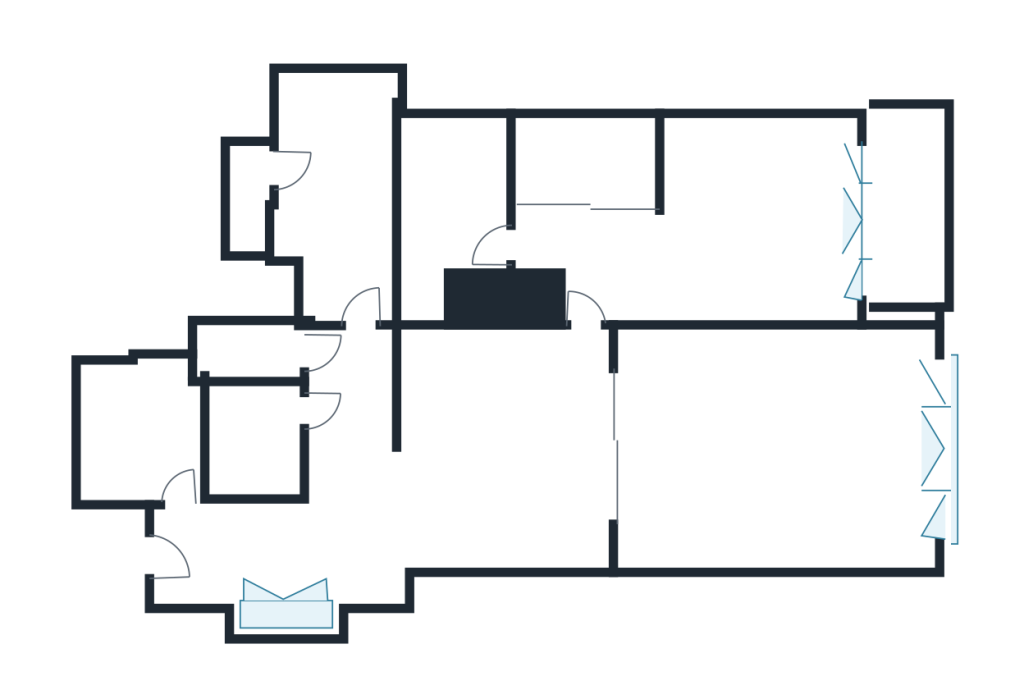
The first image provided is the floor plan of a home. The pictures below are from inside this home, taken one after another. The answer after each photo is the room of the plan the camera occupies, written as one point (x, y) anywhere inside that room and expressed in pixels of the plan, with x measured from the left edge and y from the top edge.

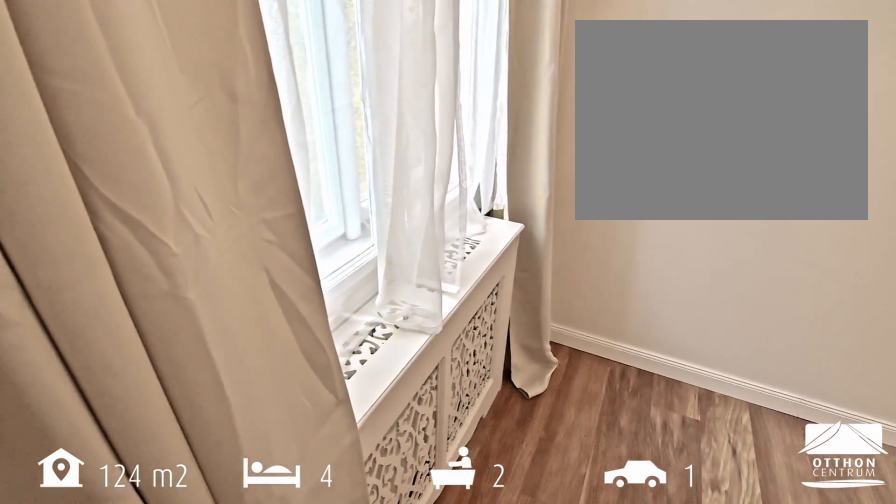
(147, 451)
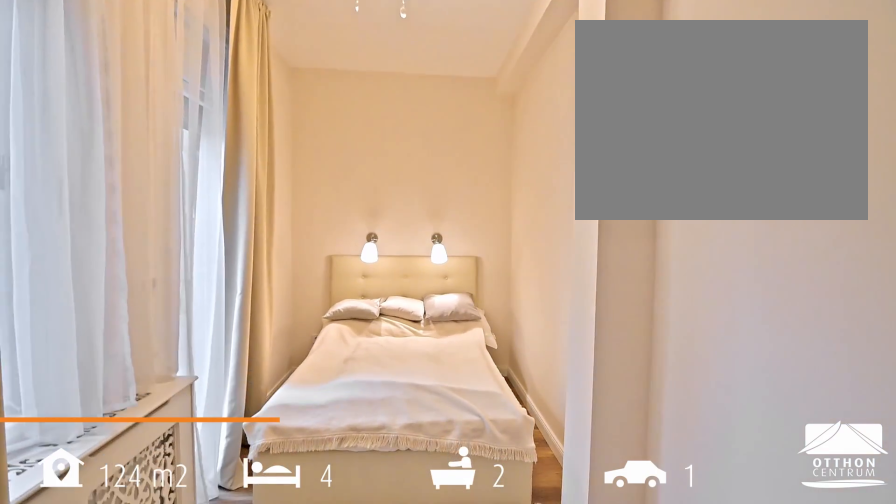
(338, 167)
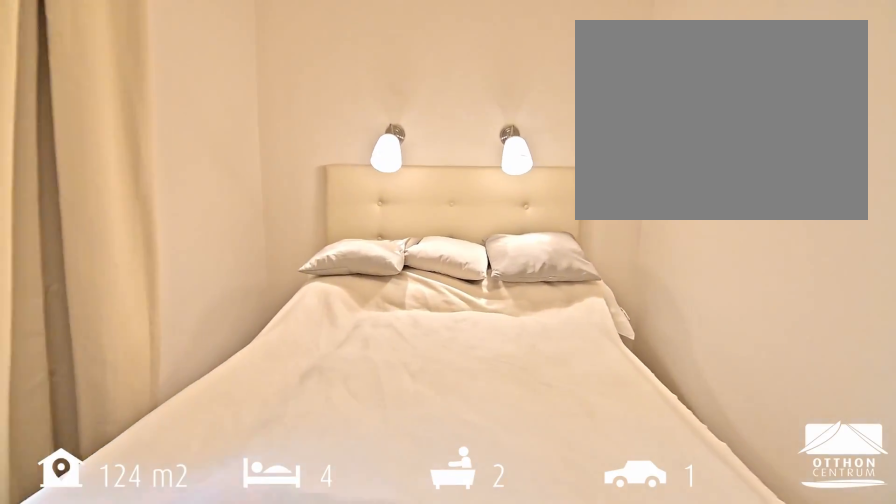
(338, 167)
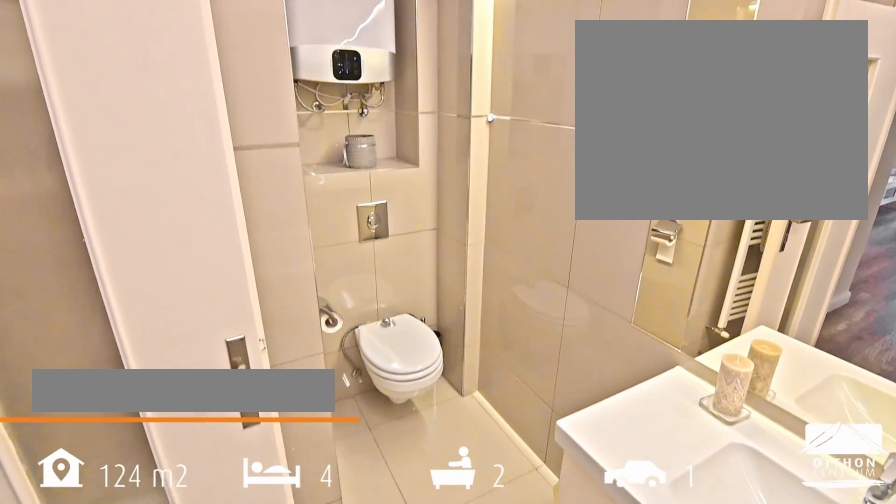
(455, 231)
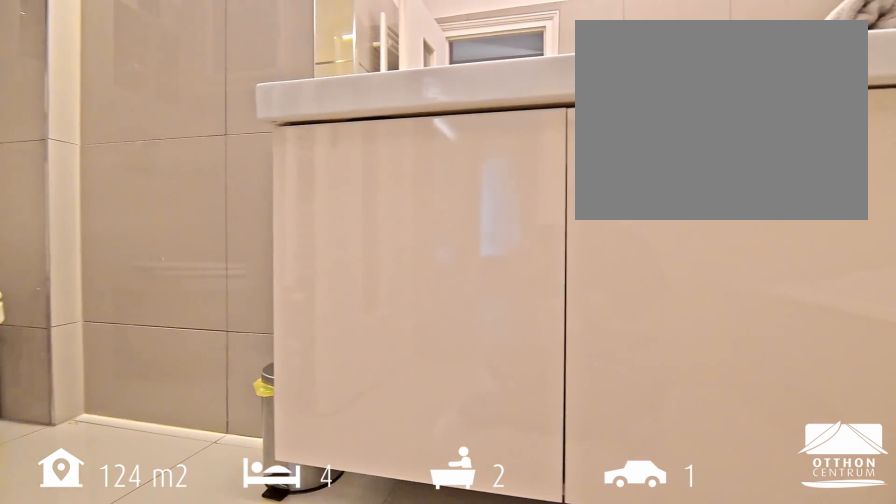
(455, 231)
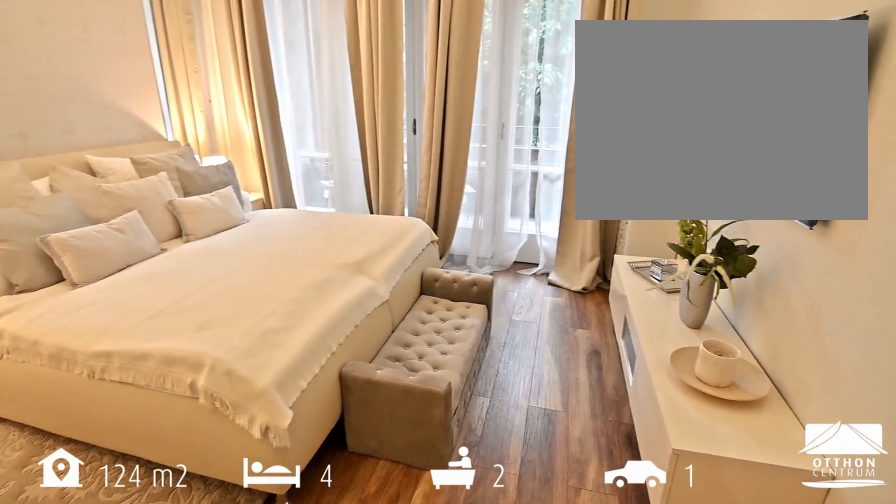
(725, 270)
